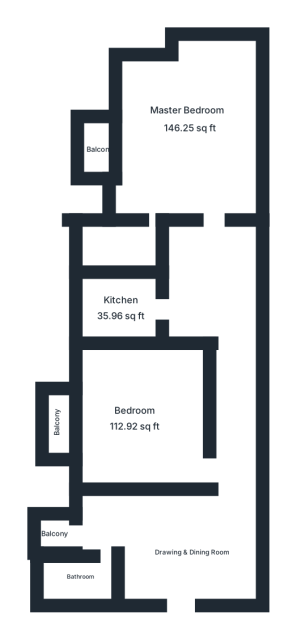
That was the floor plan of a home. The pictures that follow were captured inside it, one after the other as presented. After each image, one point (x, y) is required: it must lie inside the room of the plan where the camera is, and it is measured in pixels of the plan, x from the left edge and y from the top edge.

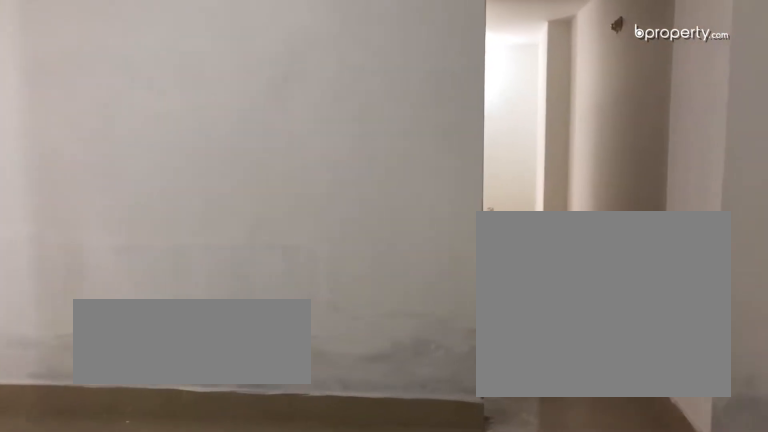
(186, 551)
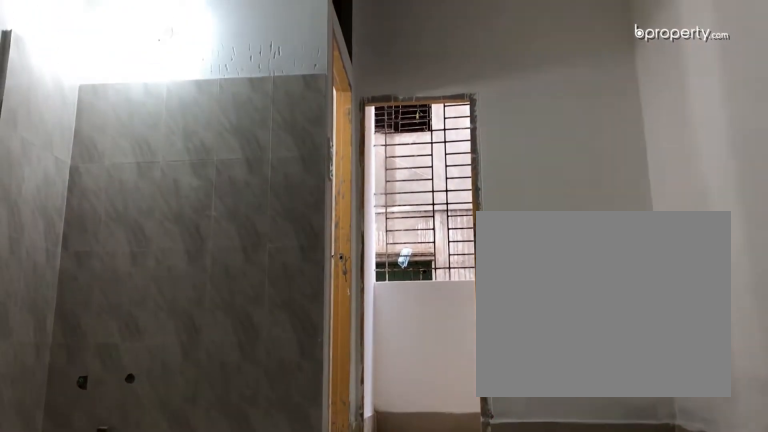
(186, 551)
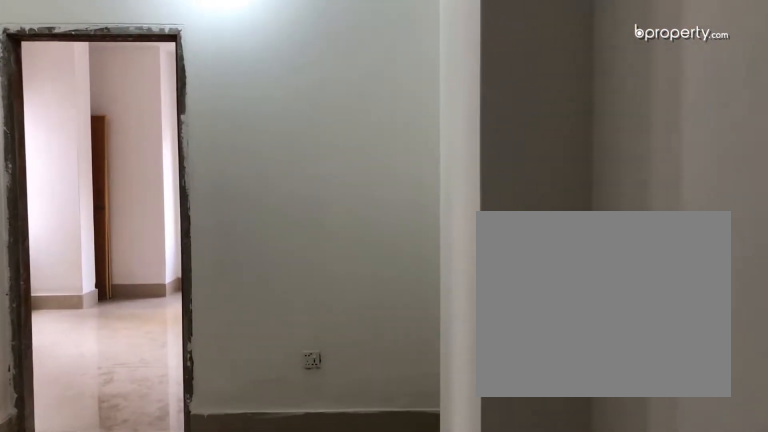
(215, 299)
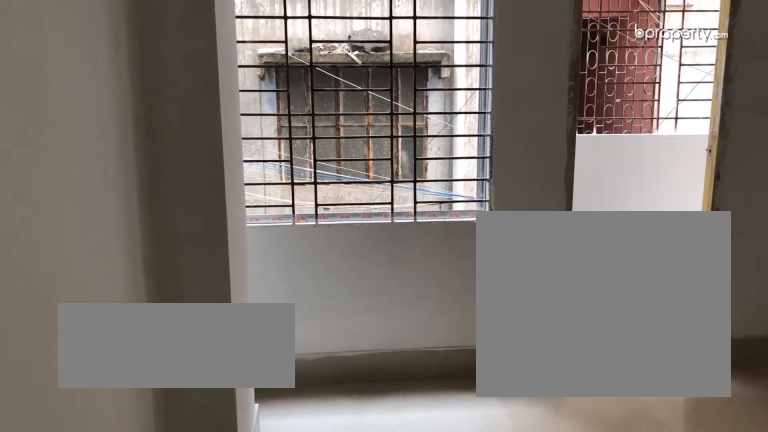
(137, 419)
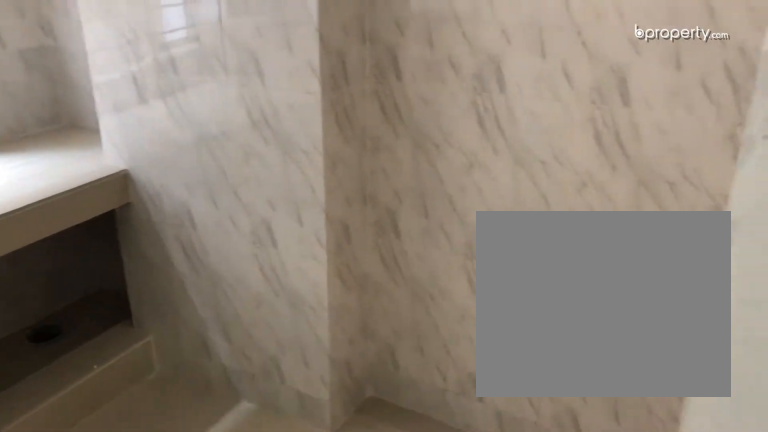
(121, 307)
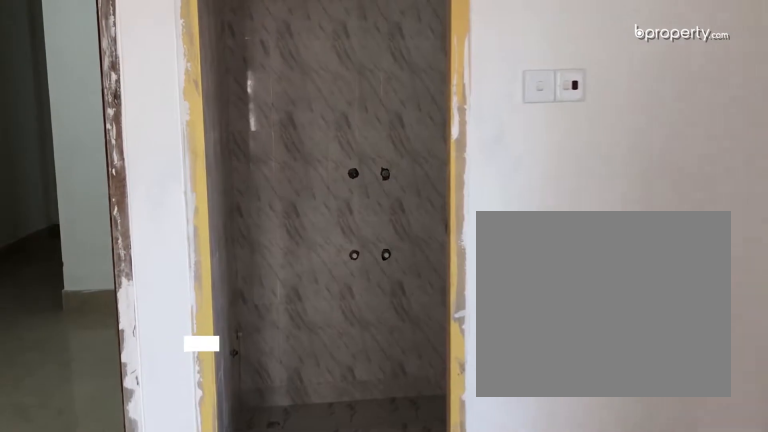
(164, 146)
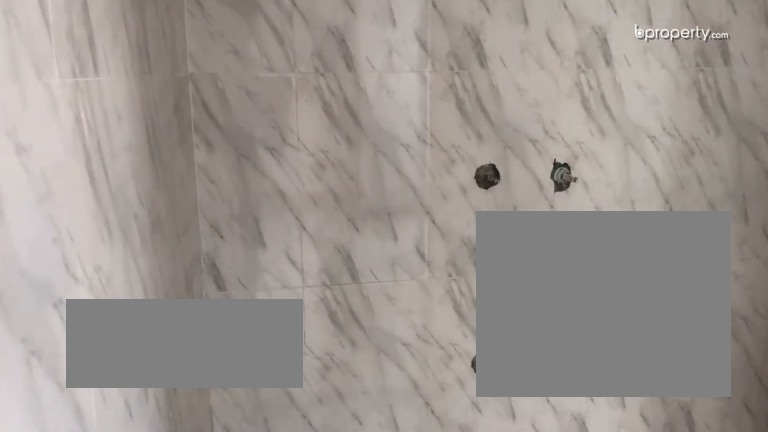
(122, 248)
